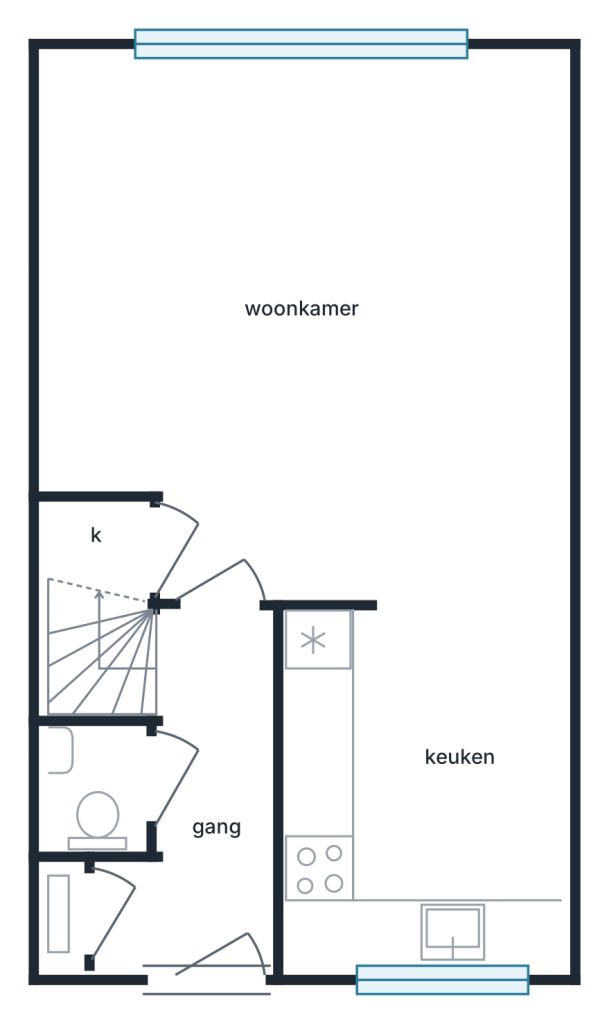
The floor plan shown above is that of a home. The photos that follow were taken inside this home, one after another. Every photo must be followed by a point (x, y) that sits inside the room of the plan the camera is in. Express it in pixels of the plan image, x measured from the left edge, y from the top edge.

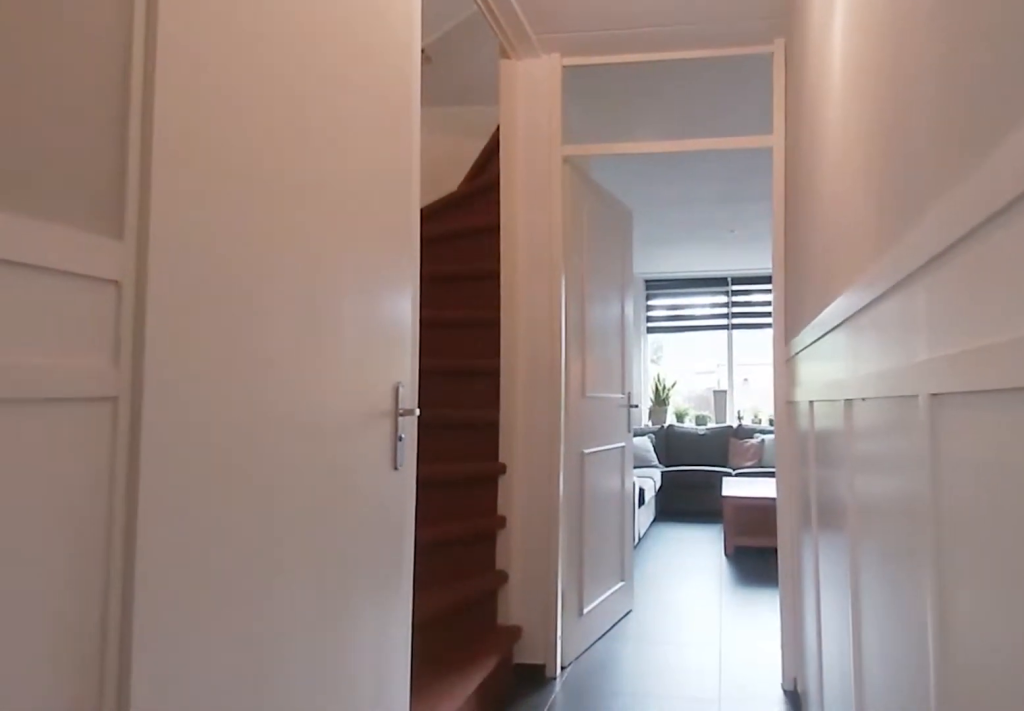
(205, 807)
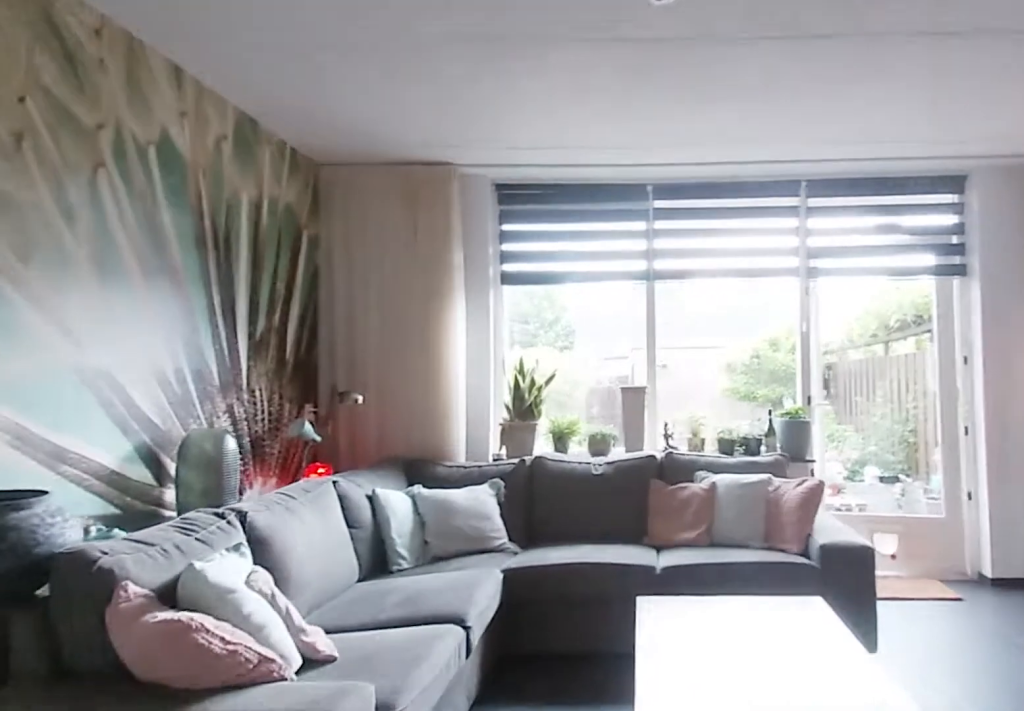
(317, 317)
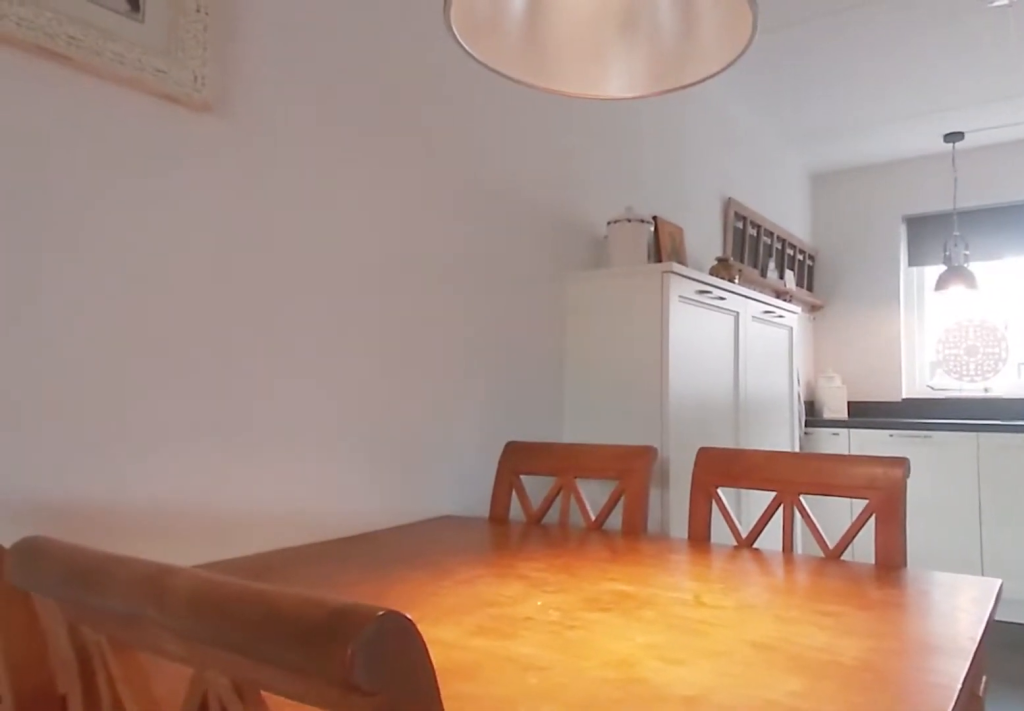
(316, 319)
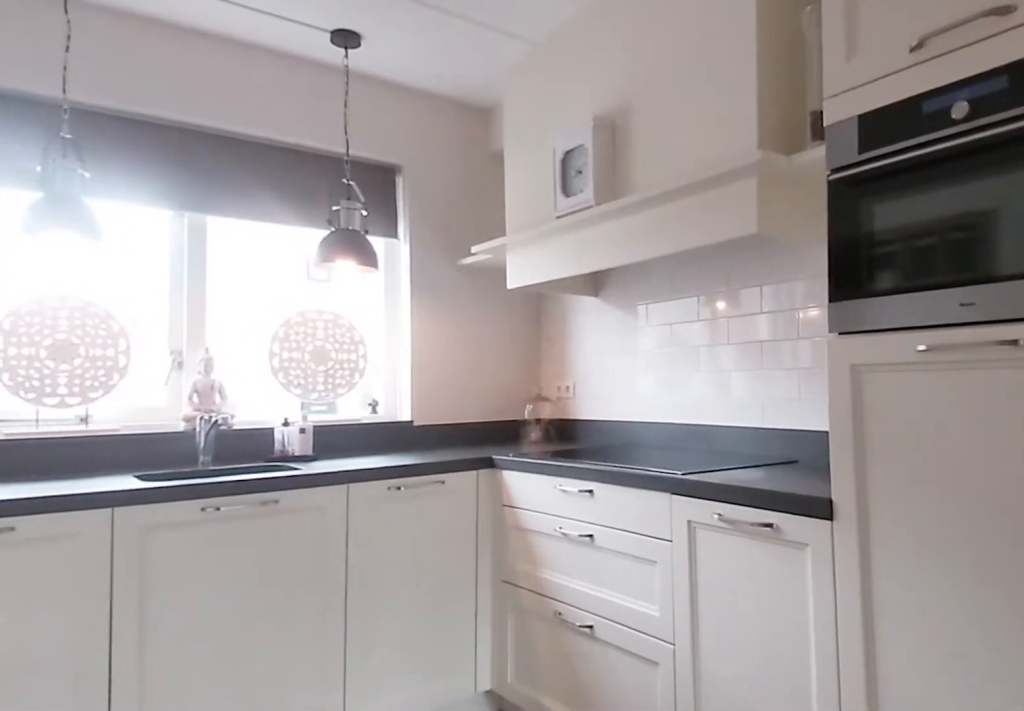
(423, 784)
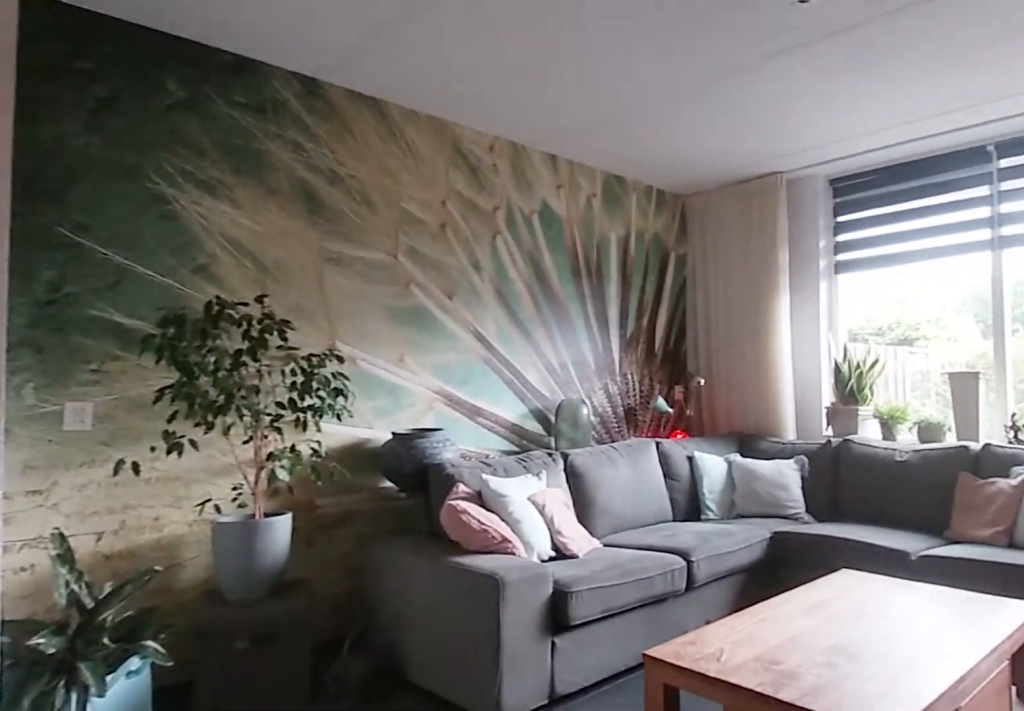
(314, 314)
